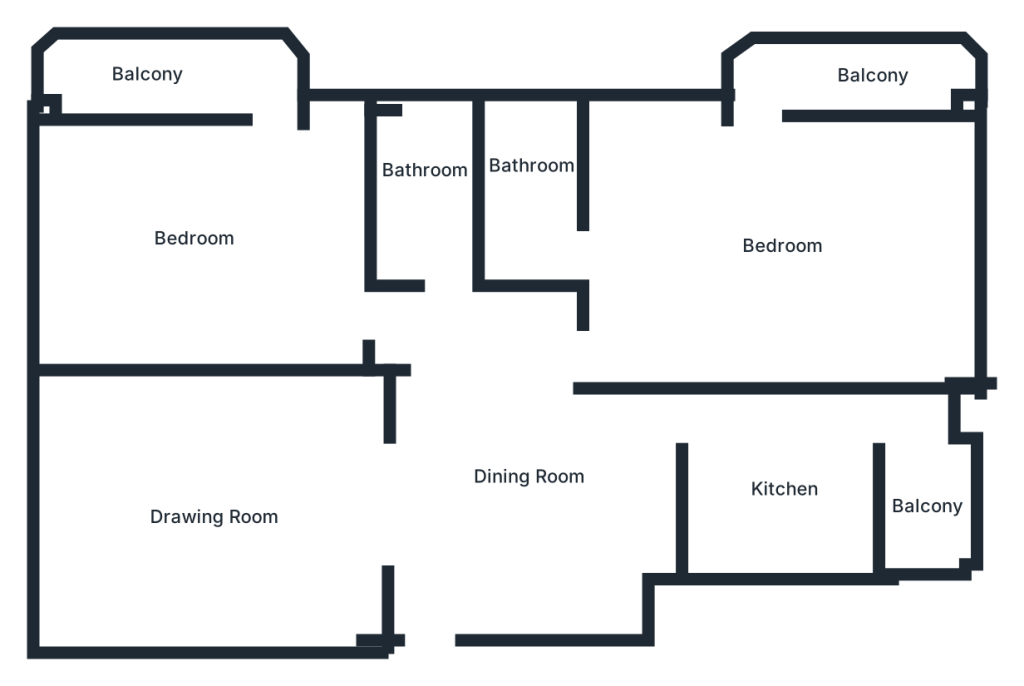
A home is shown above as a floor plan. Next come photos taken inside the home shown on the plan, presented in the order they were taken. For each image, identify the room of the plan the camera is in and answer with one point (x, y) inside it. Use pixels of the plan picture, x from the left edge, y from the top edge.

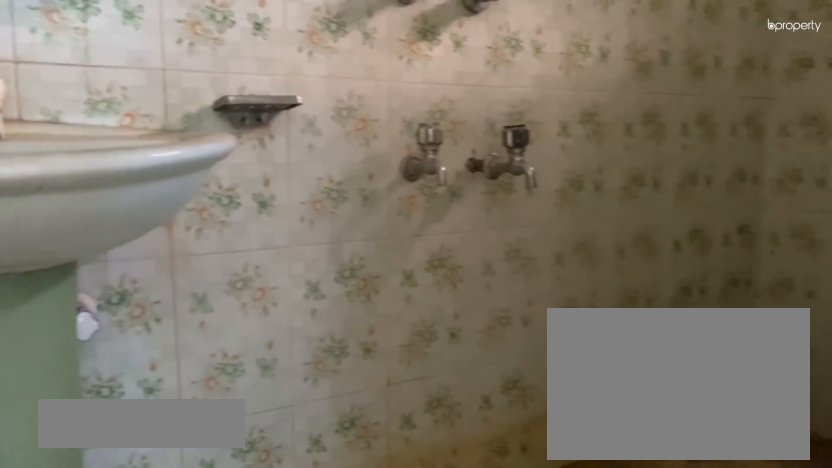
(527, 177)
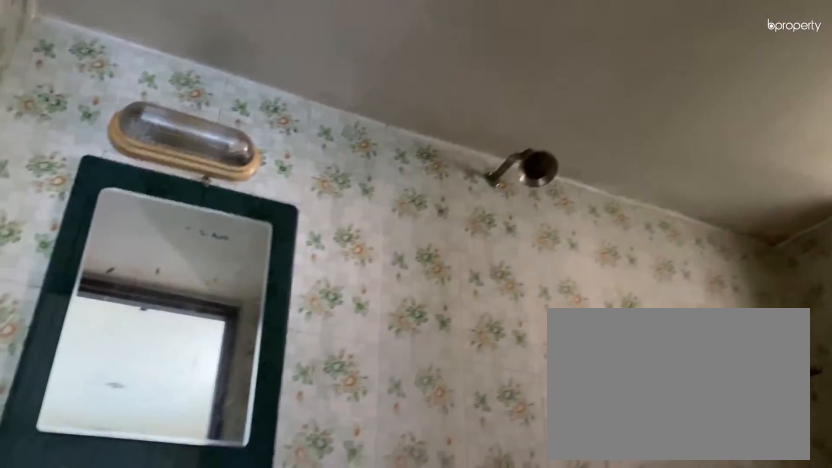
(527, 177)
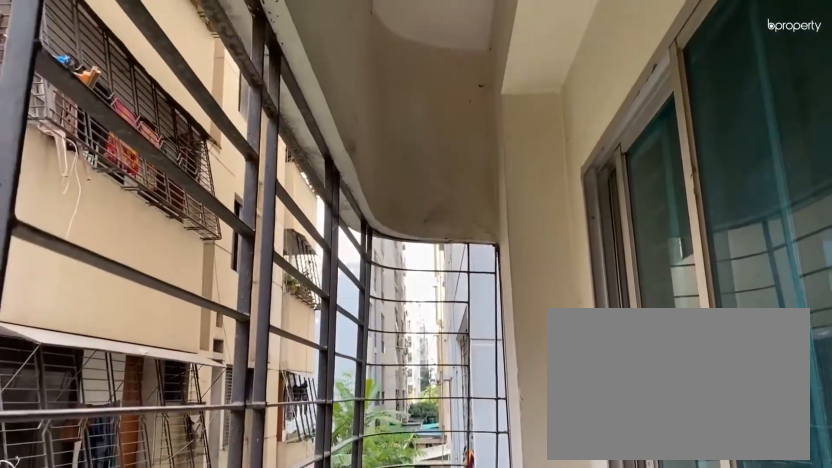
(838, 68)
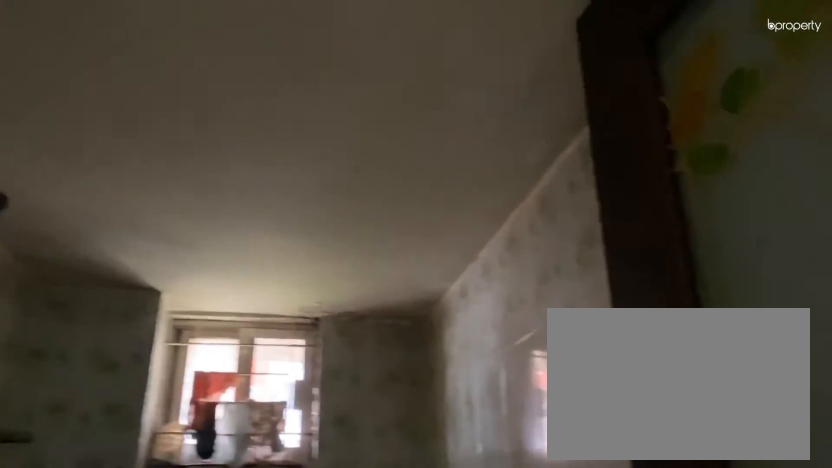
(414, 178)
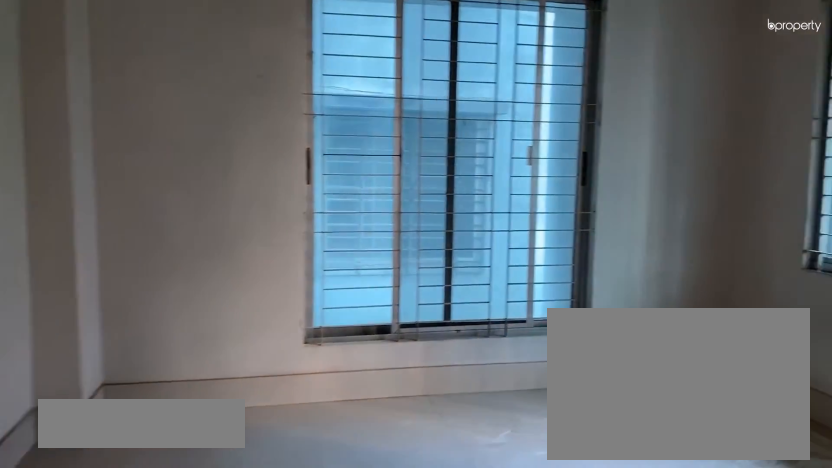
(180, 223)
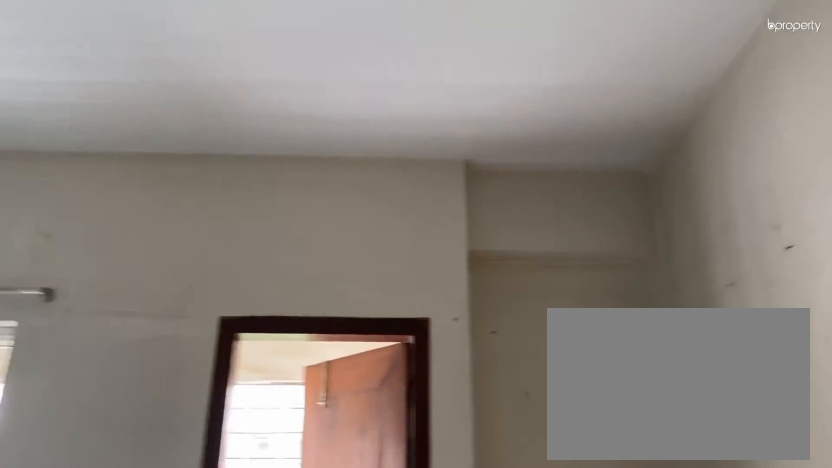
(180, 223)
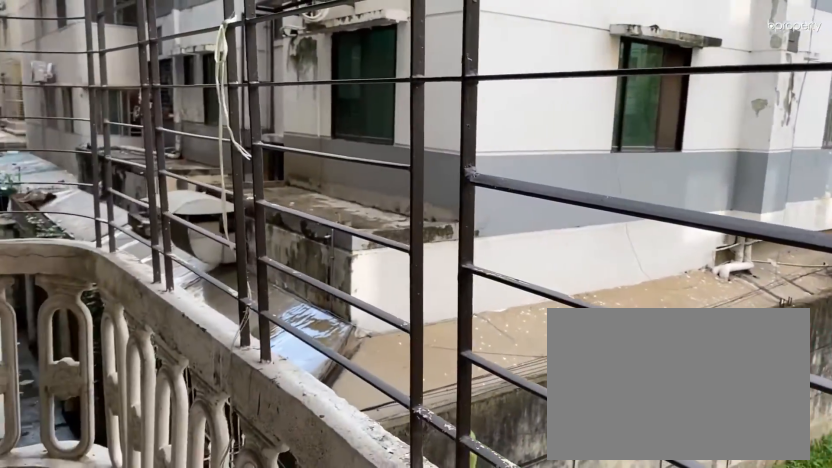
(162, 71)
